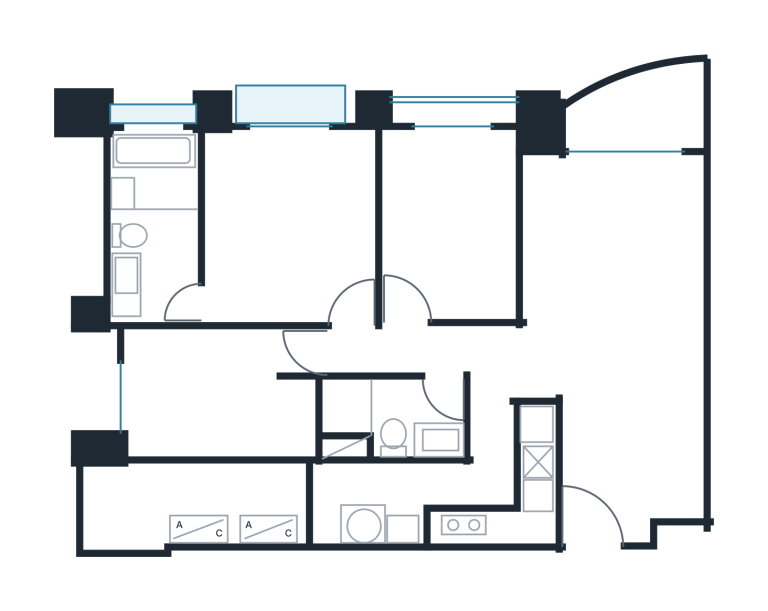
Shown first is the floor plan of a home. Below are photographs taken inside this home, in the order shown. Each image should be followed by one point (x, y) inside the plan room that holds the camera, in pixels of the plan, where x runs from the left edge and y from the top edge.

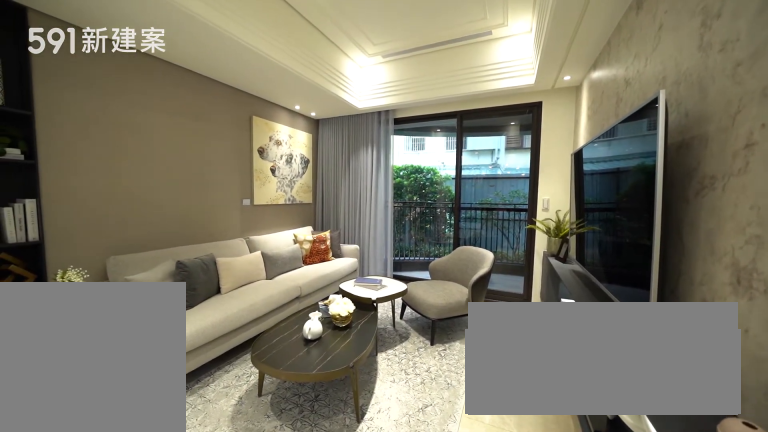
(616, 234)
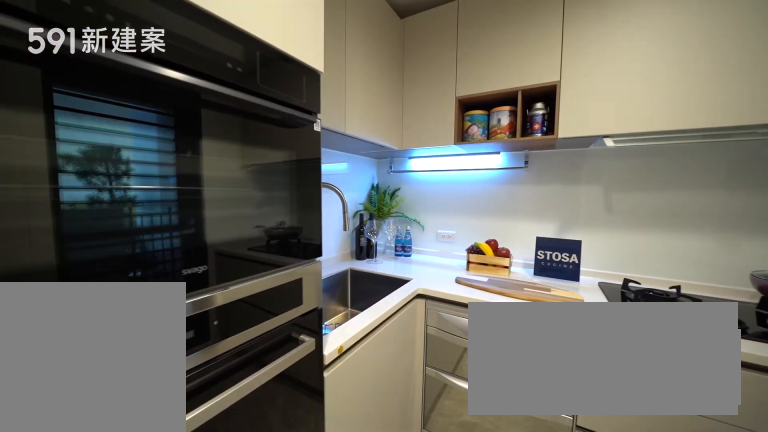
(487, 504)
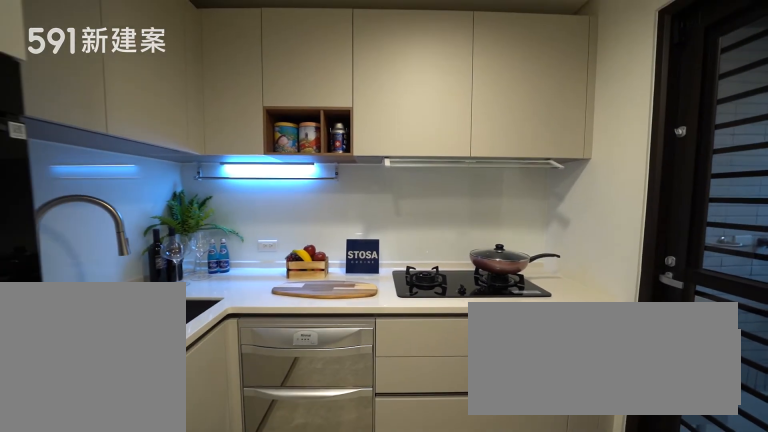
(487, 504)
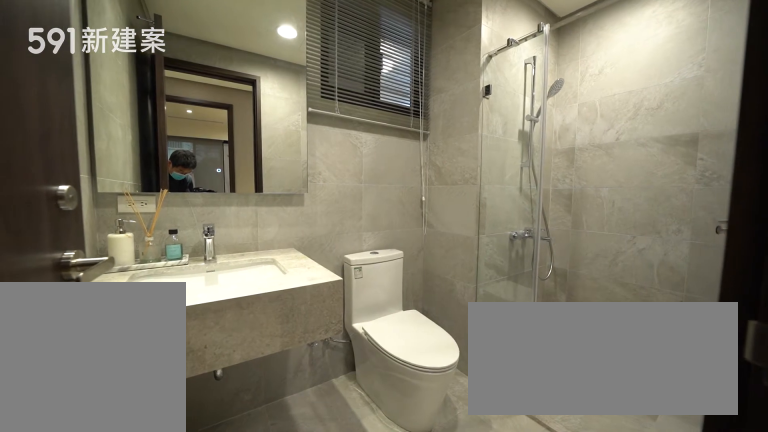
(393, 416)
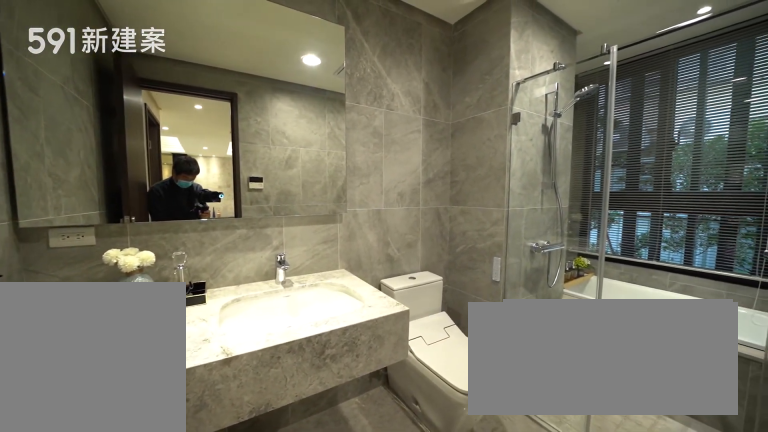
(156, 222)
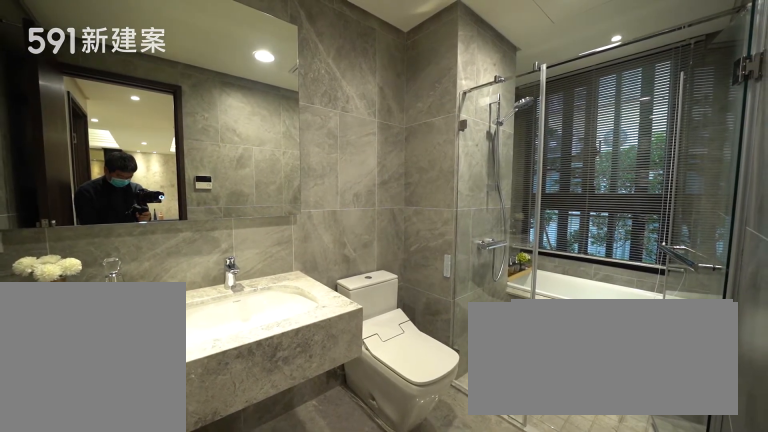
(156, 222)
